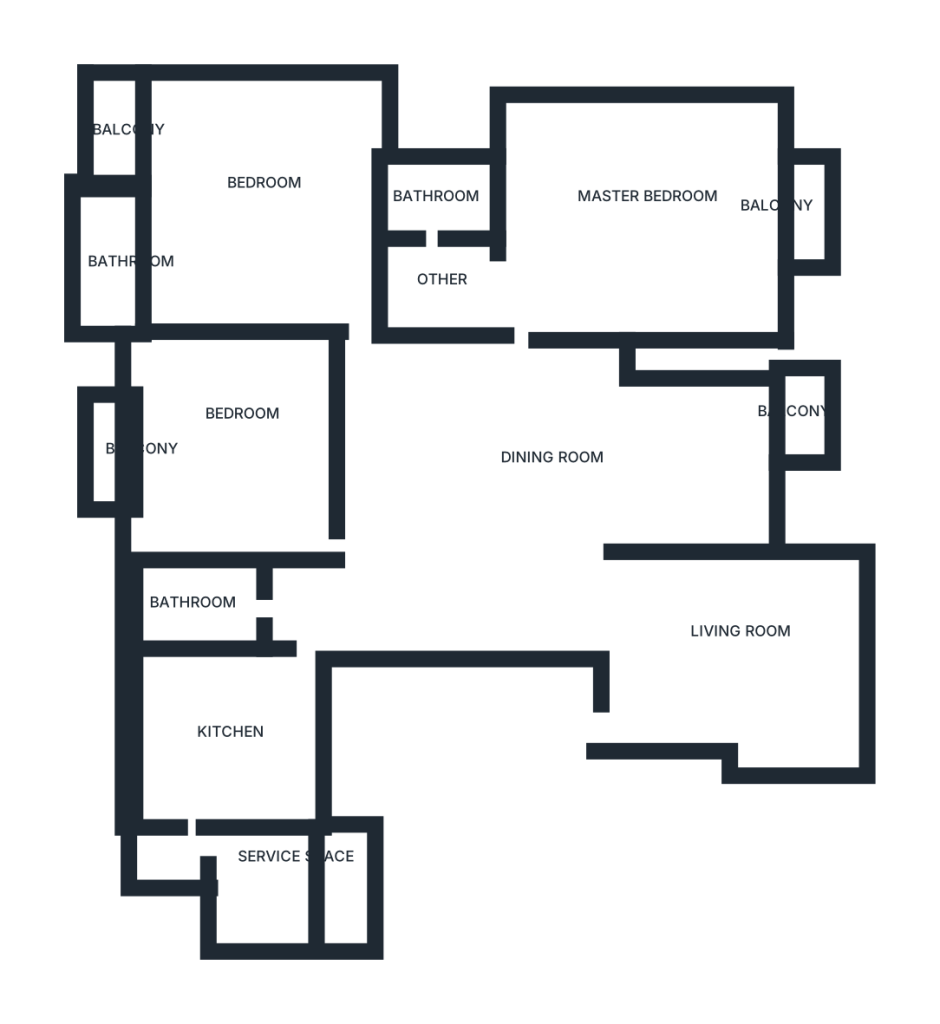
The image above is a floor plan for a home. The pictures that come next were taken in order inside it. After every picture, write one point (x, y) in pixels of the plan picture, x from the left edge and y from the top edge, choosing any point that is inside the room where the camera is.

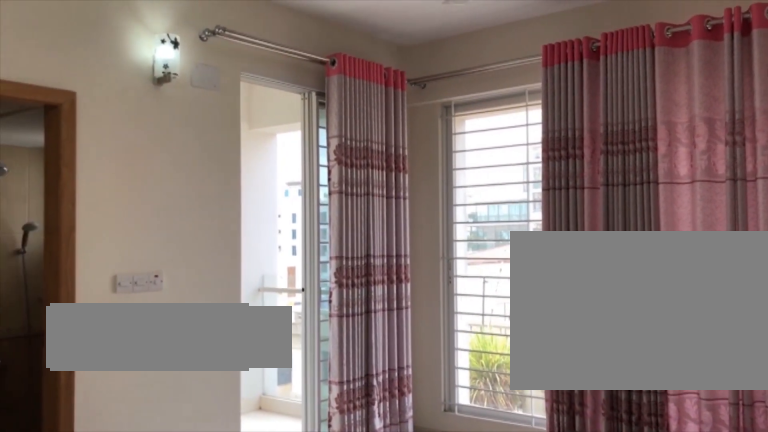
(278, 232)
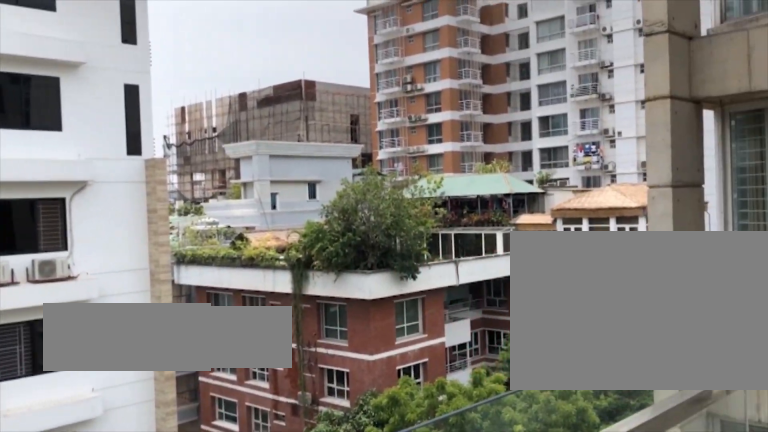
(796, 202)
